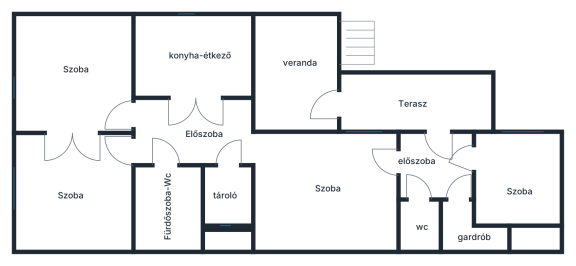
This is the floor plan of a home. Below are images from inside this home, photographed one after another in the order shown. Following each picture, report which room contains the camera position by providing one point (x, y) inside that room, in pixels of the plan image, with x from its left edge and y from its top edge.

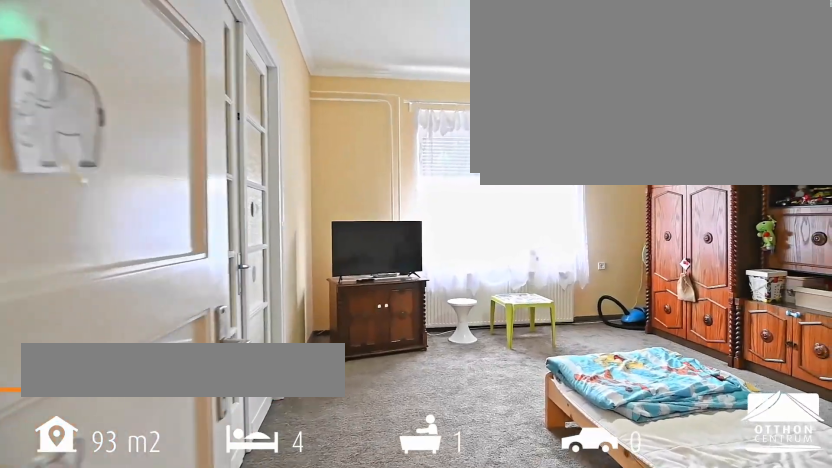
(75, 79)
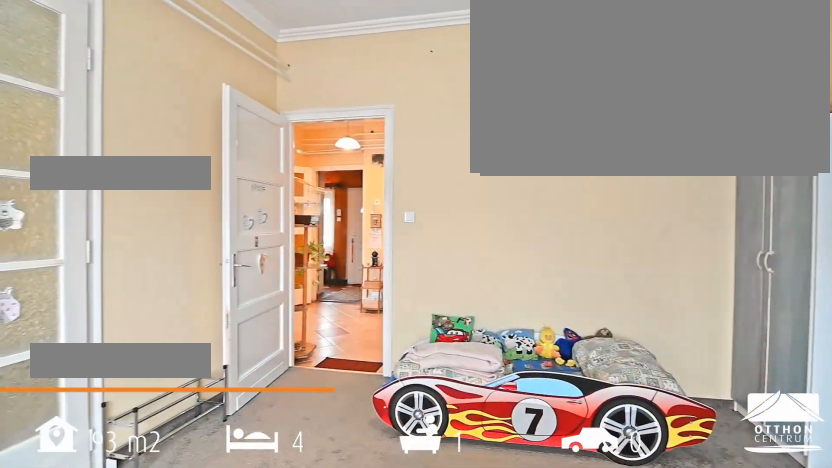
(72, 198)
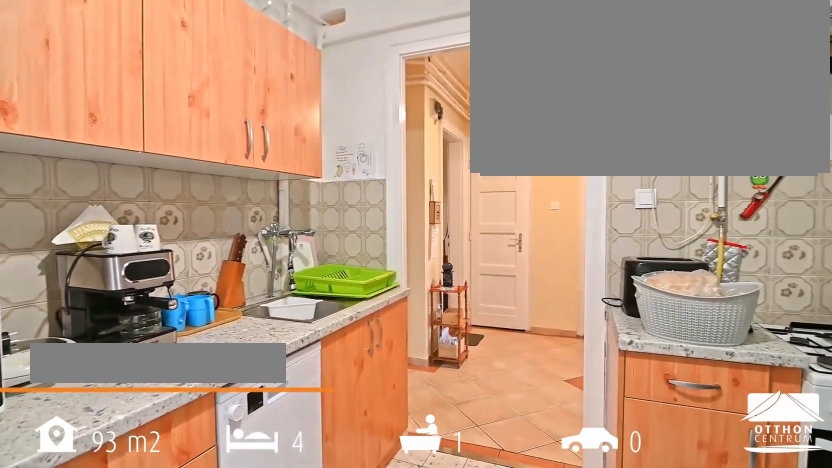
(195, 61)
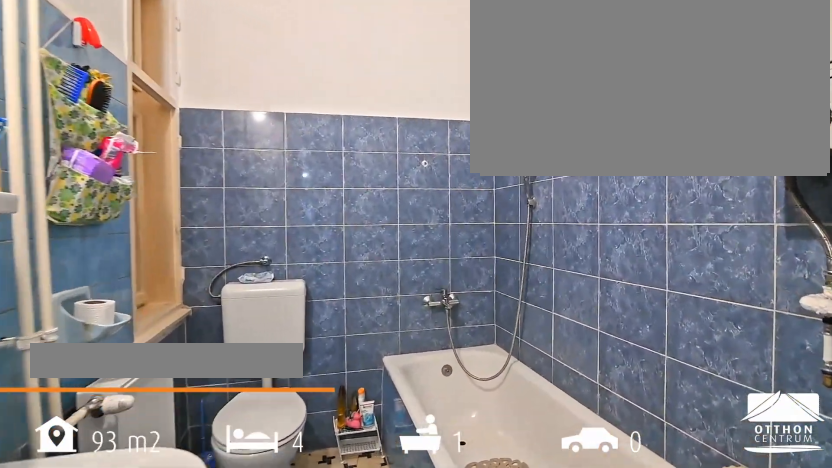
(167, 205)
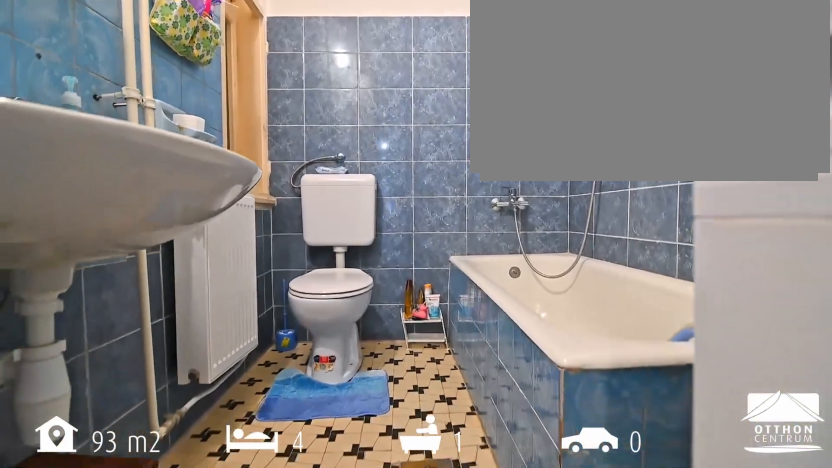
(167, 205)
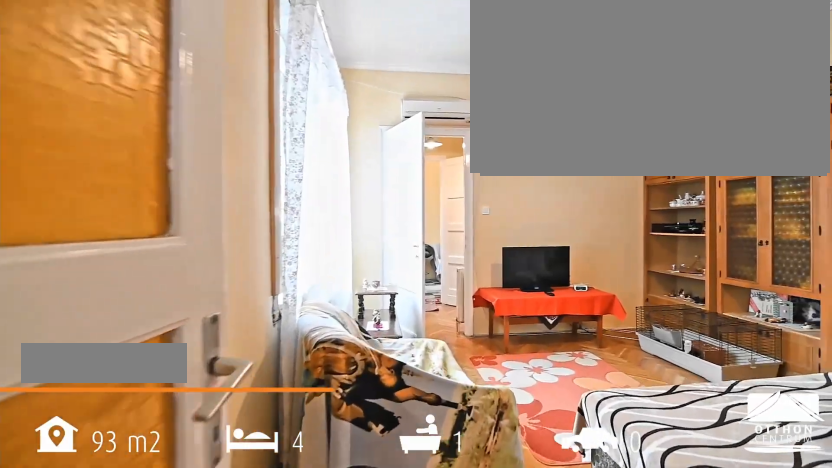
(326, 193)
